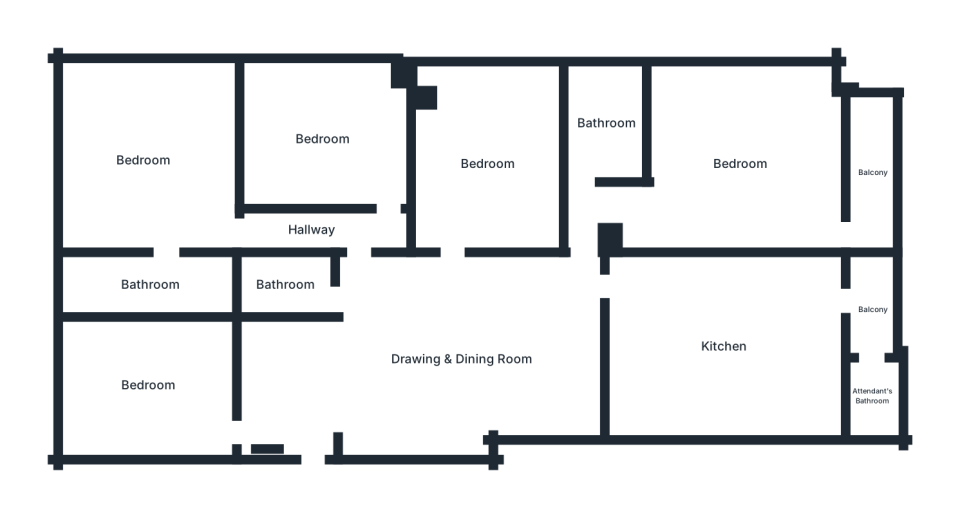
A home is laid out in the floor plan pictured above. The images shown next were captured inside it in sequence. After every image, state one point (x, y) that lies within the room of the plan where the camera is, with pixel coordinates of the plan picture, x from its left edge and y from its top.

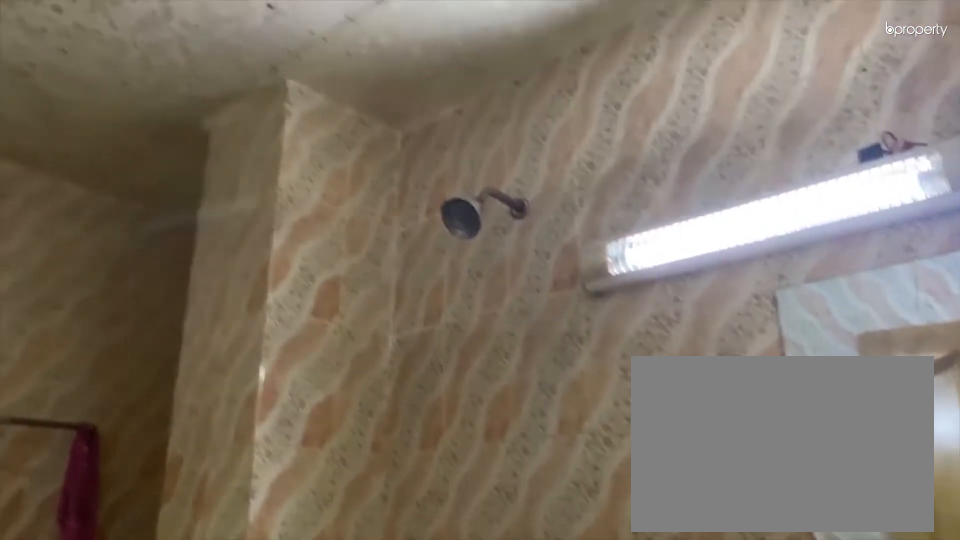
(288, 283)
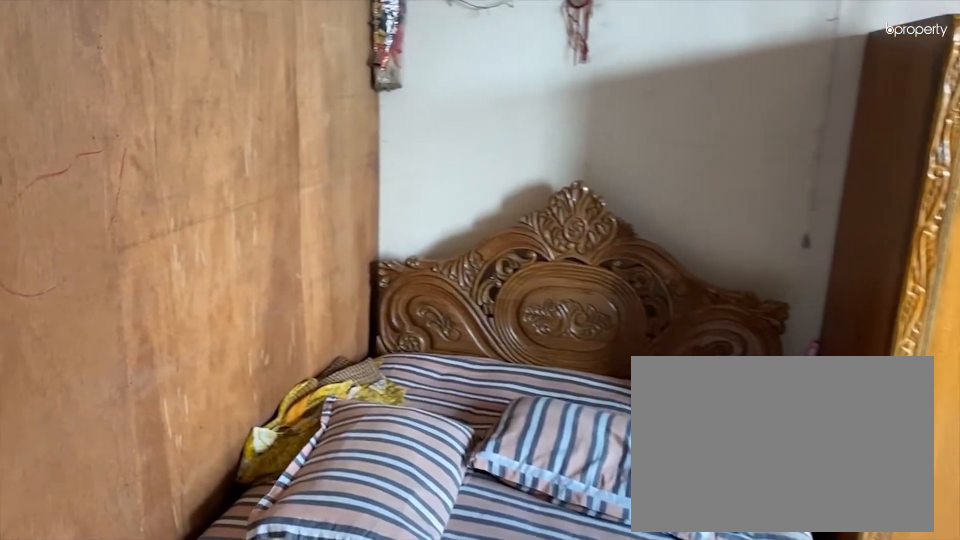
(322, 142)
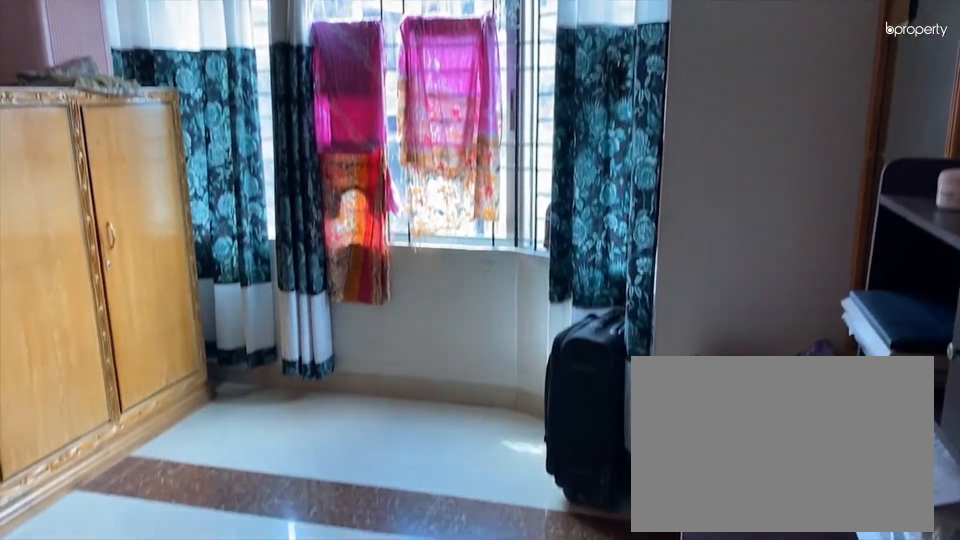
(322, 141)
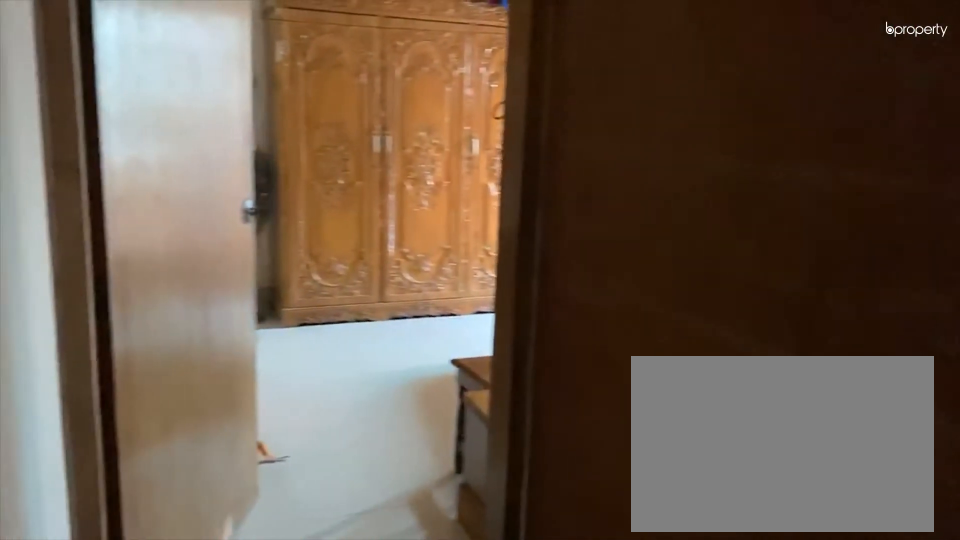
(281, 230)
